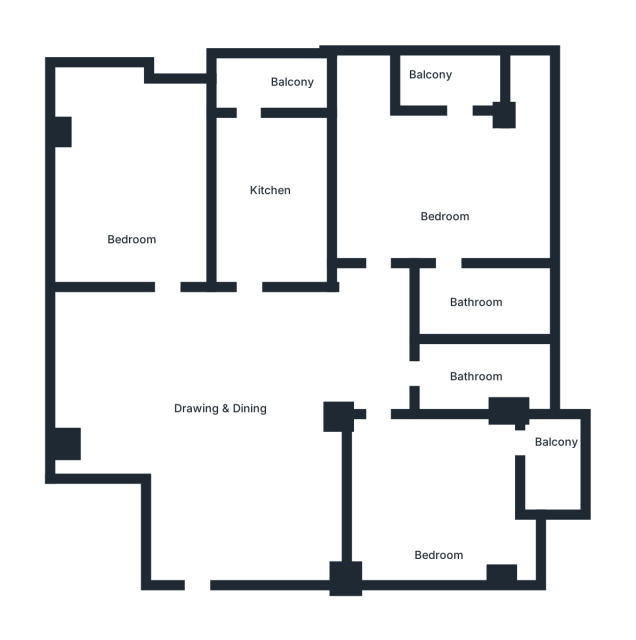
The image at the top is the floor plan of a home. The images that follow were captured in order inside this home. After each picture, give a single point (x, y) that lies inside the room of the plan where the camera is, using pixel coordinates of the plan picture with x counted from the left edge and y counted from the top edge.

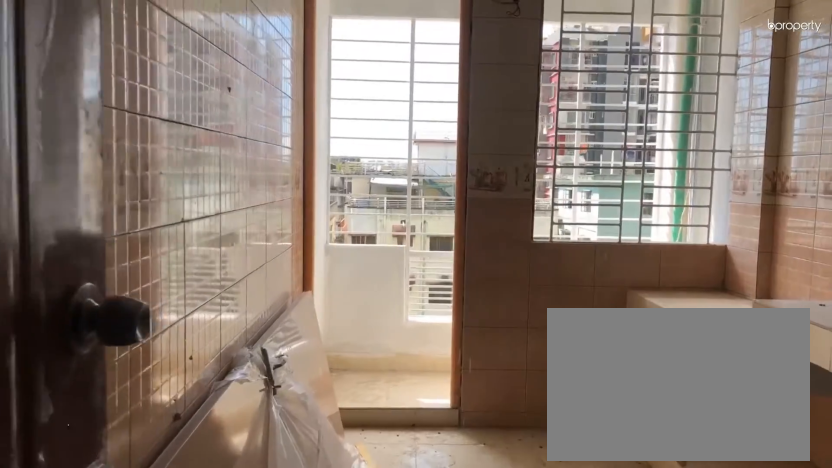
(272, 205)
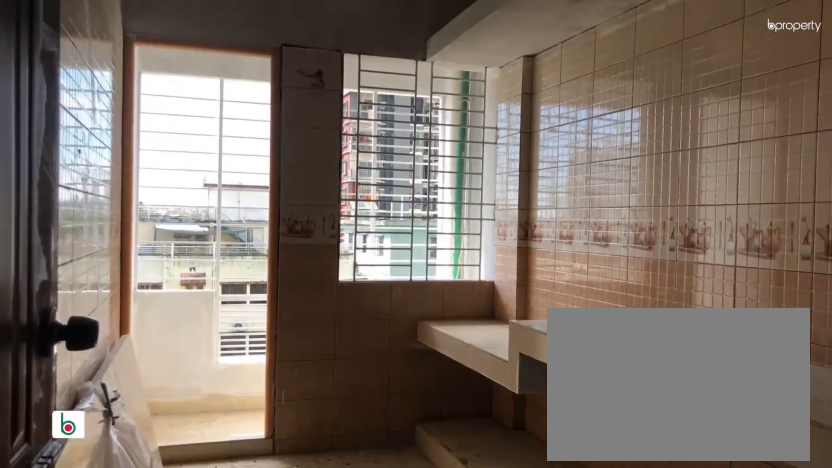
(273, 207)
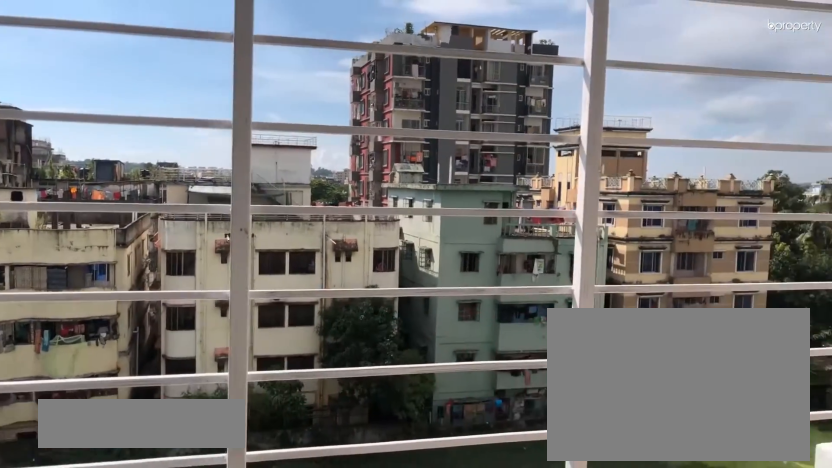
(287, 83)
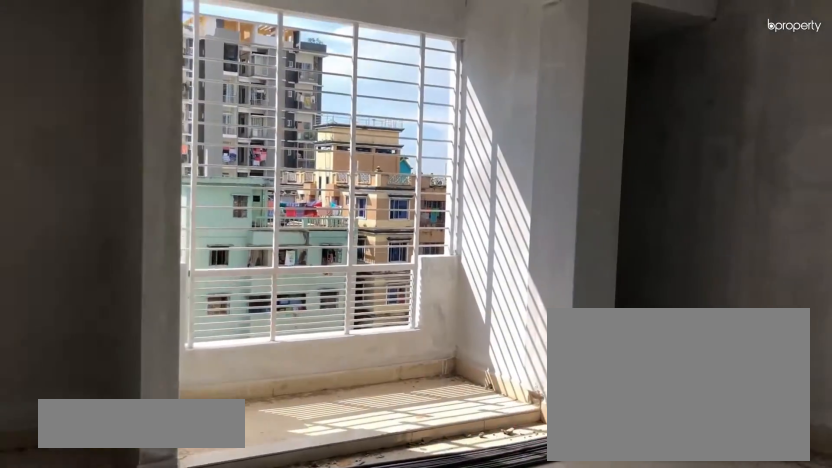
(452, 182)
